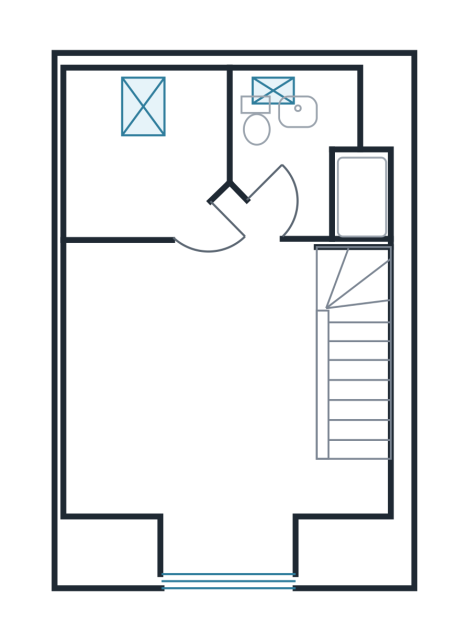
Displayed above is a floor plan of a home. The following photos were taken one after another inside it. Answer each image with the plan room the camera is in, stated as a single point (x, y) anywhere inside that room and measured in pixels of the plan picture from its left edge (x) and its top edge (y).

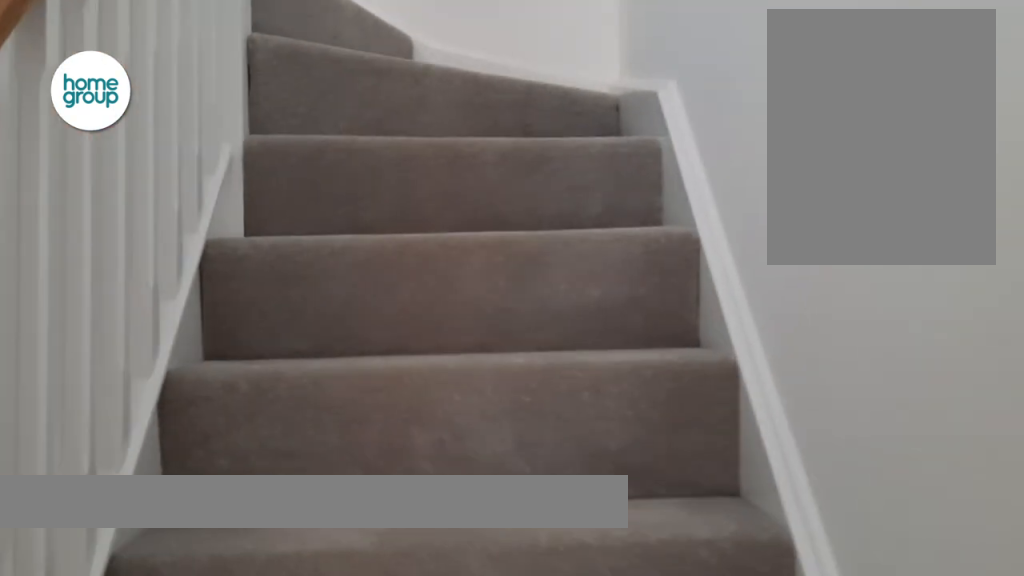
(356, 383)
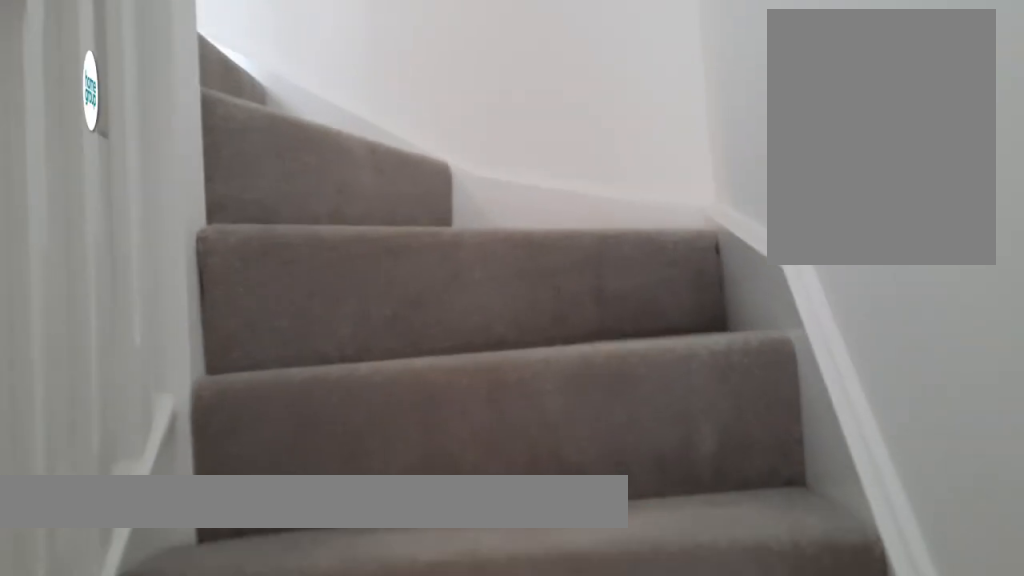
(356, 383)
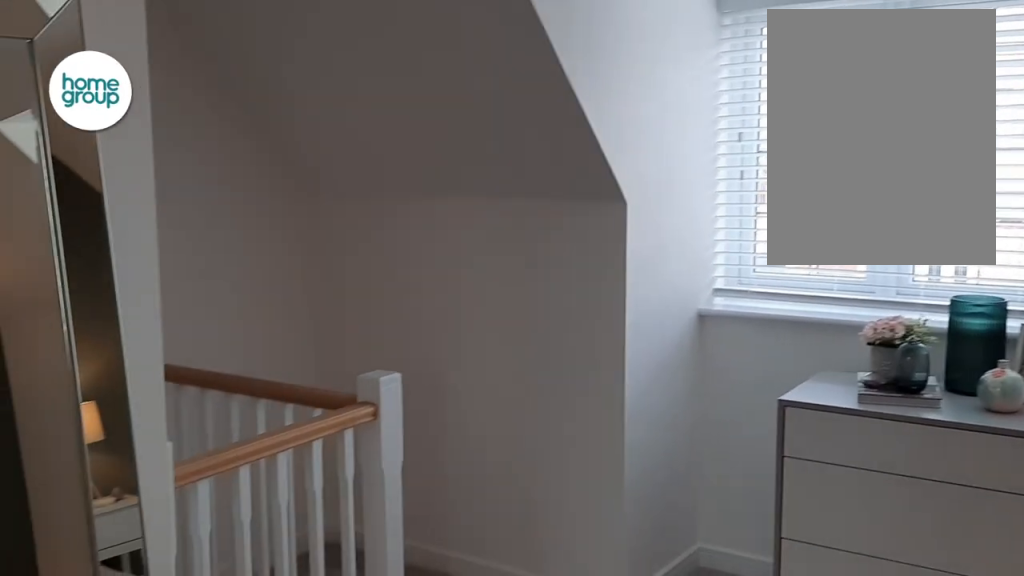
(195, 394)
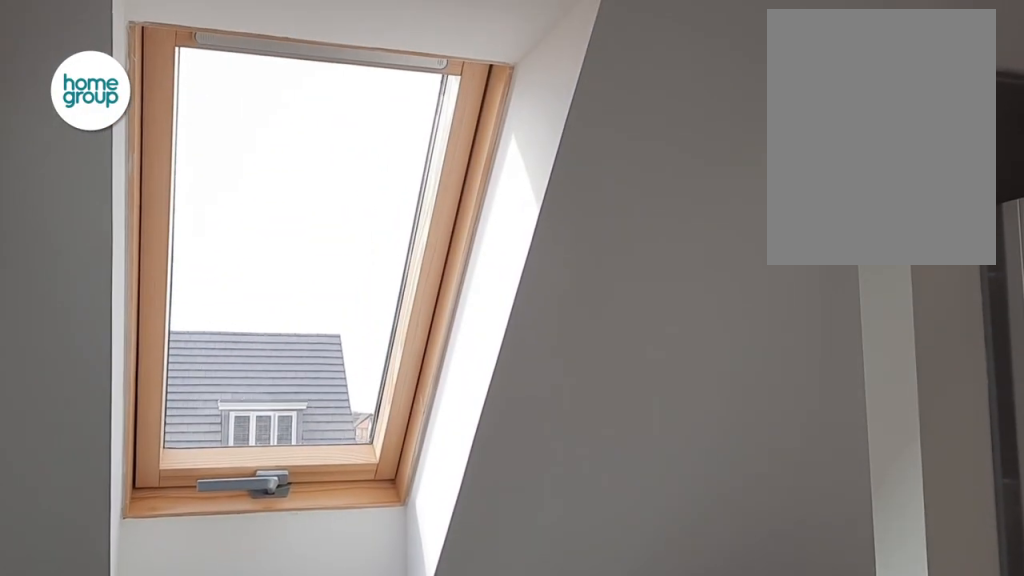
(308, 154)
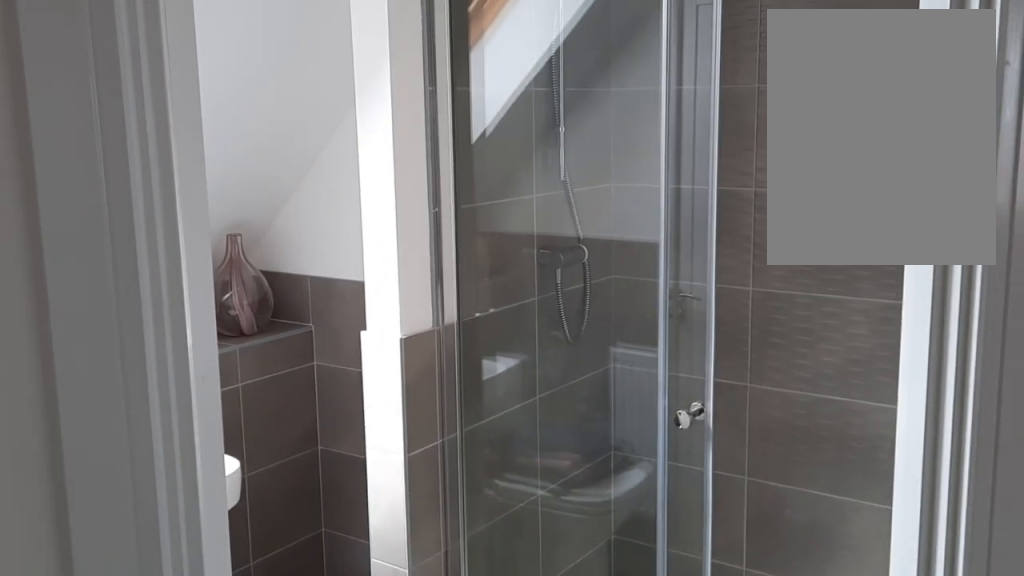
(308, 154)
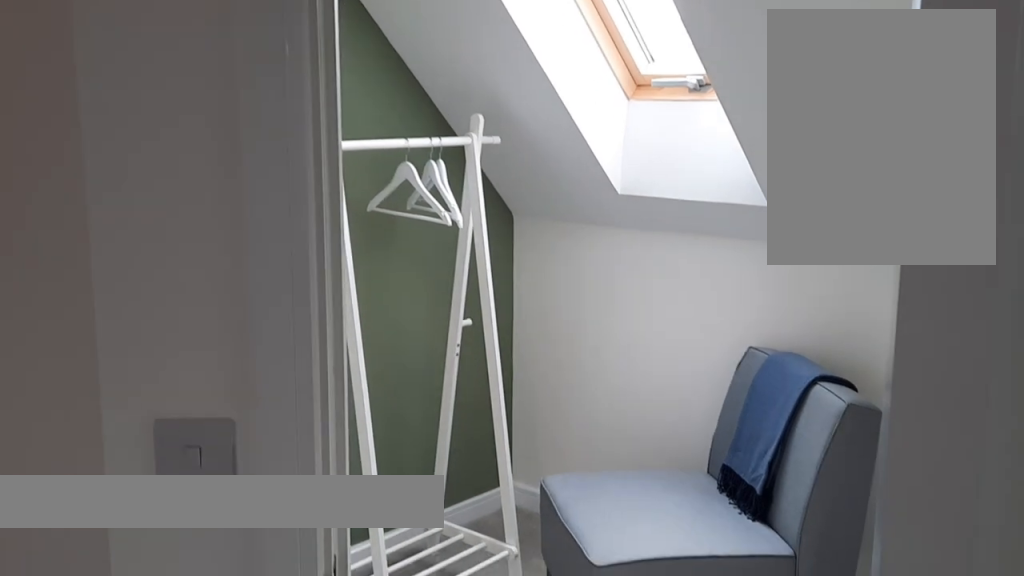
(140, 149)
